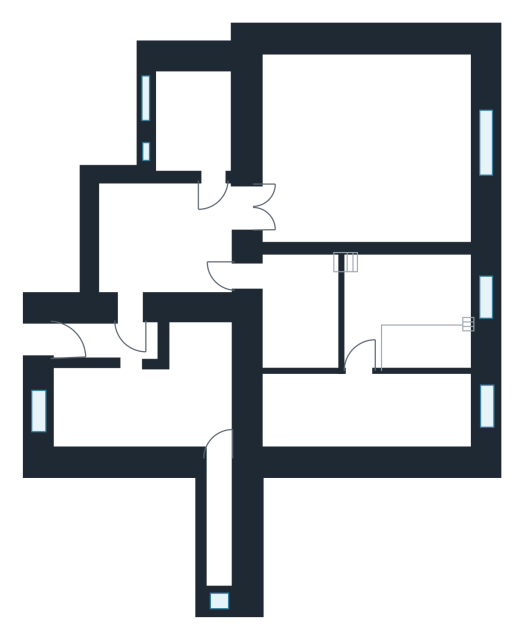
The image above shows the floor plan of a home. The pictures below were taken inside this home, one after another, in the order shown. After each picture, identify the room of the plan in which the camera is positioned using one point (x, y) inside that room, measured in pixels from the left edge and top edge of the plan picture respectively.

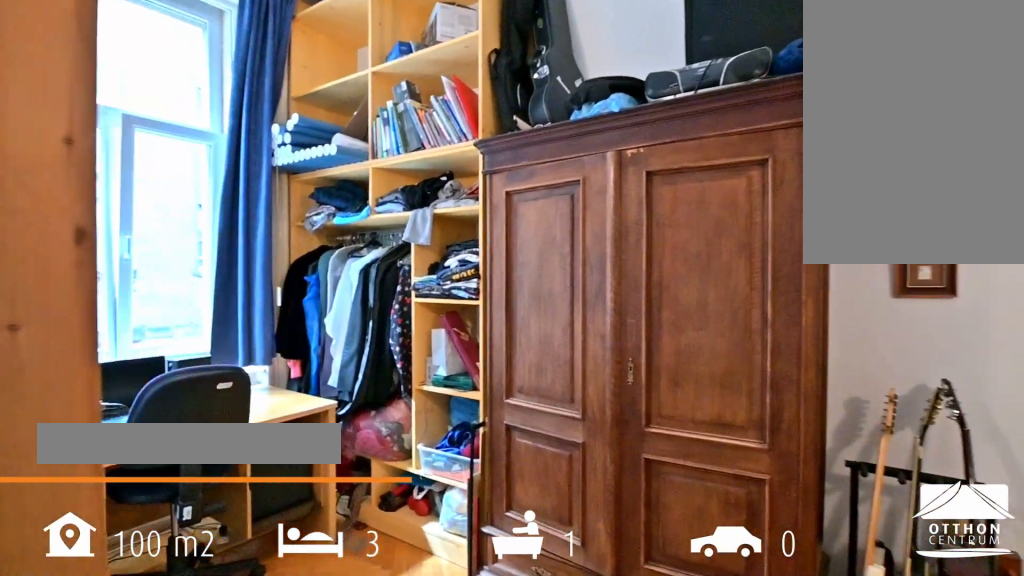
(366, 412)
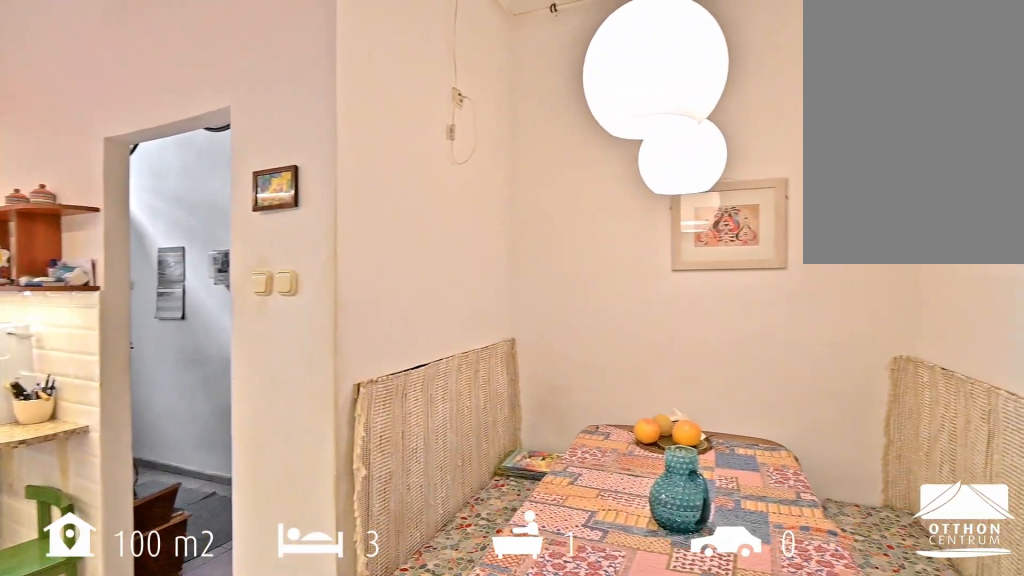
(163, 394)
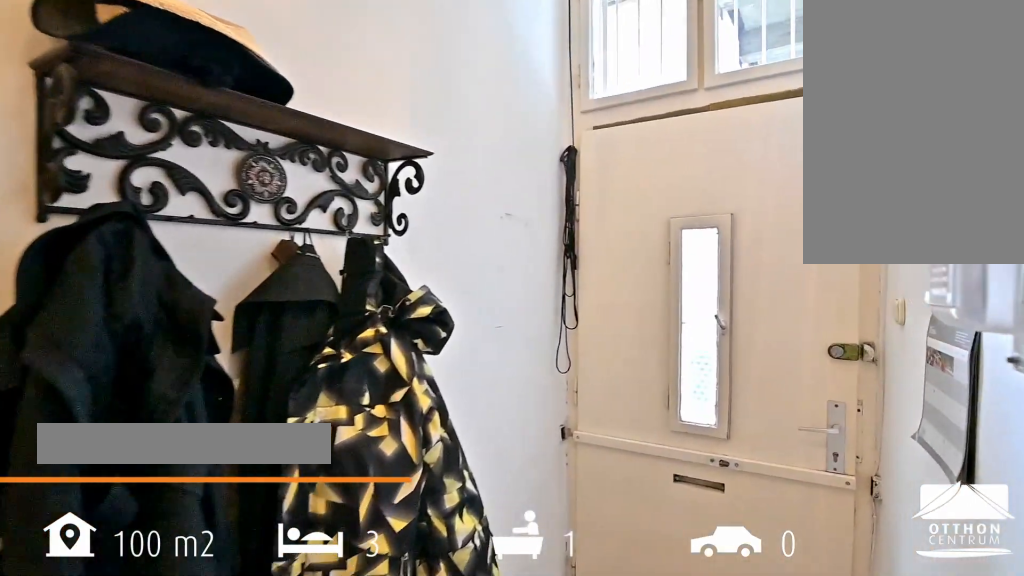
(92, 337)
